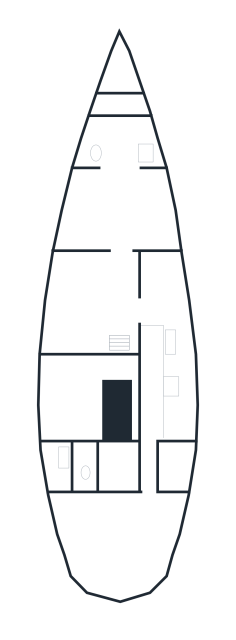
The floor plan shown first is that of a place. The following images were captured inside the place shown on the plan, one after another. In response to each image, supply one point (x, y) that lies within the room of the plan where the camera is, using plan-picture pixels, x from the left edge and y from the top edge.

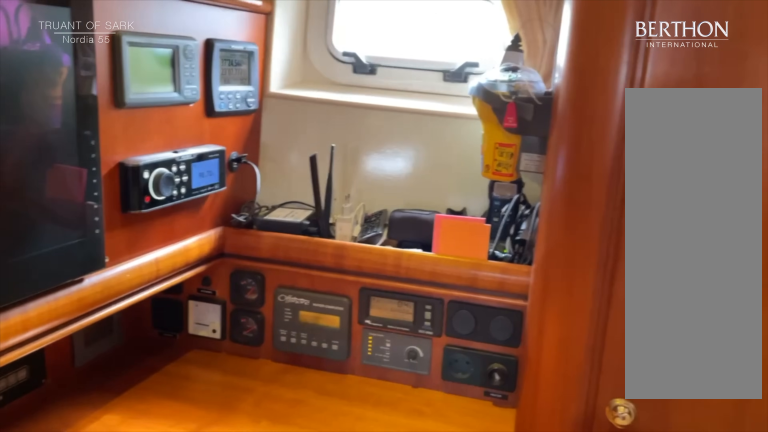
(116, 302)
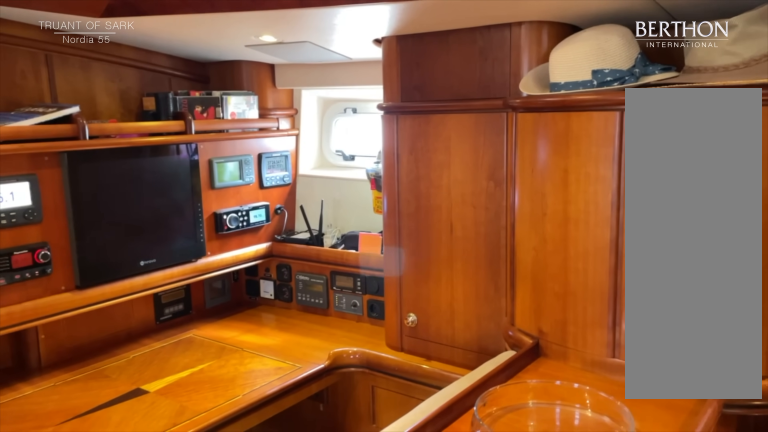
(116, 302)
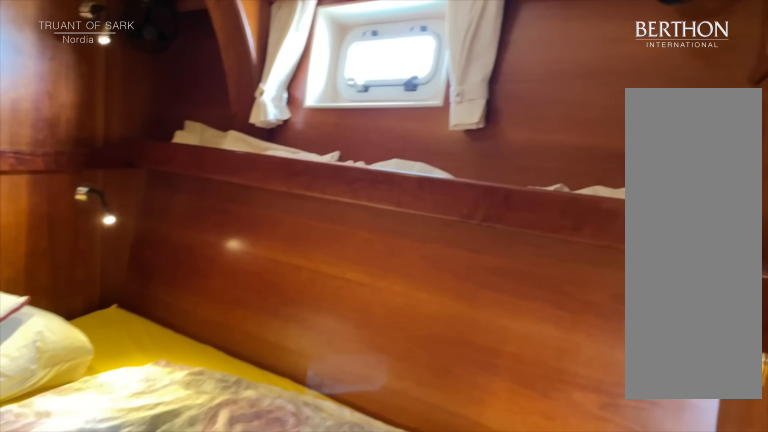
(116, 212)
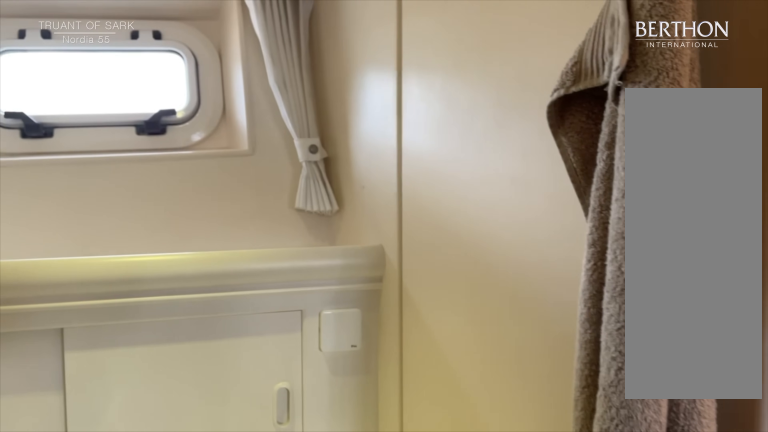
(119, 145)
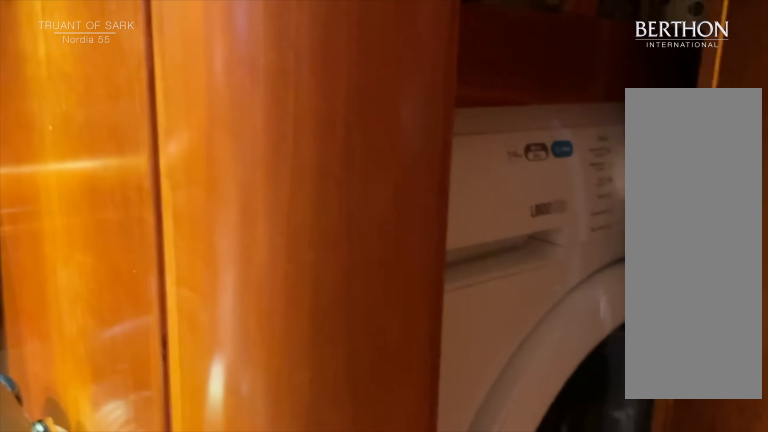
(168, 375)
